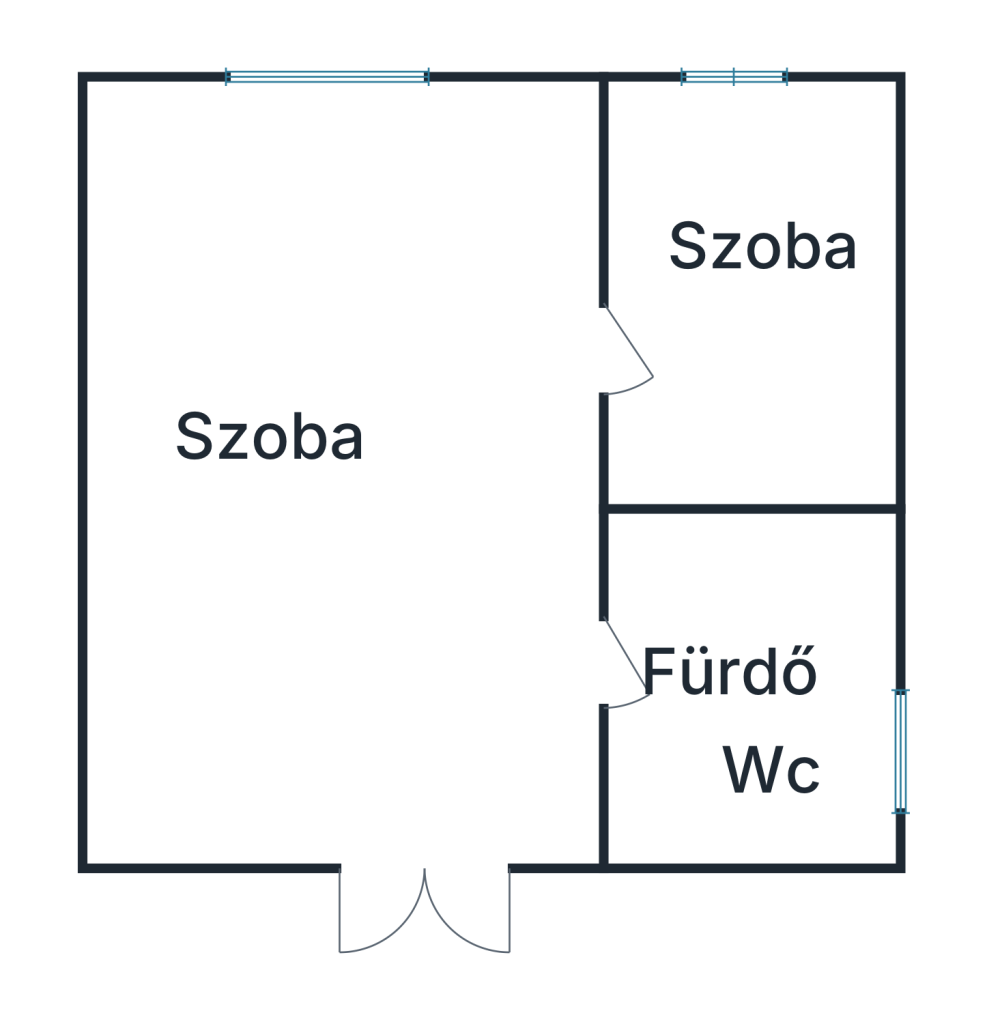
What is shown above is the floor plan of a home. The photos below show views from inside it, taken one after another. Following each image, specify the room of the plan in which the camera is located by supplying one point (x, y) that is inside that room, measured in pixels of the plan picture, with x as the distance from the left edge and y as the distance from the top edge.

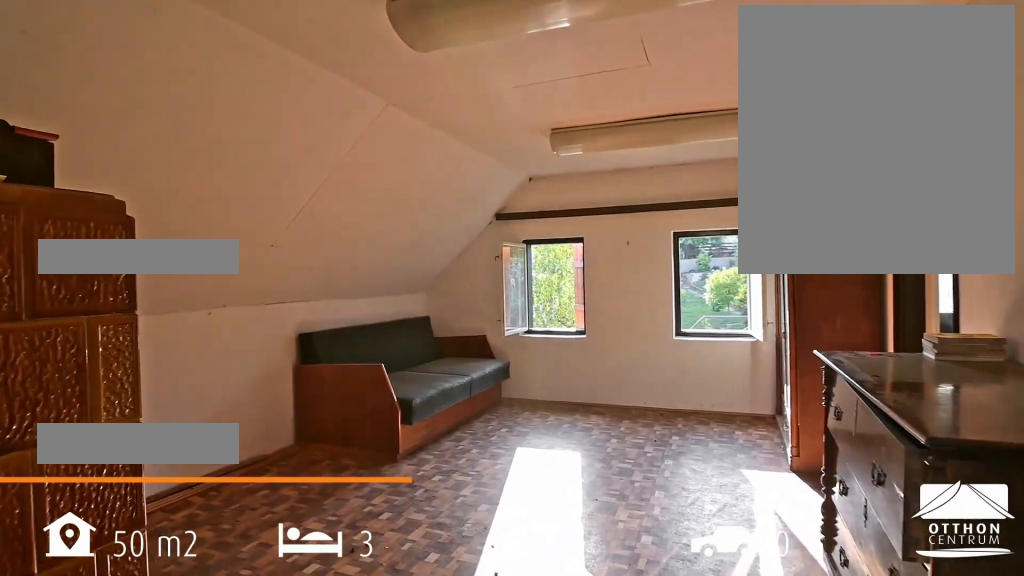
(347, 476)
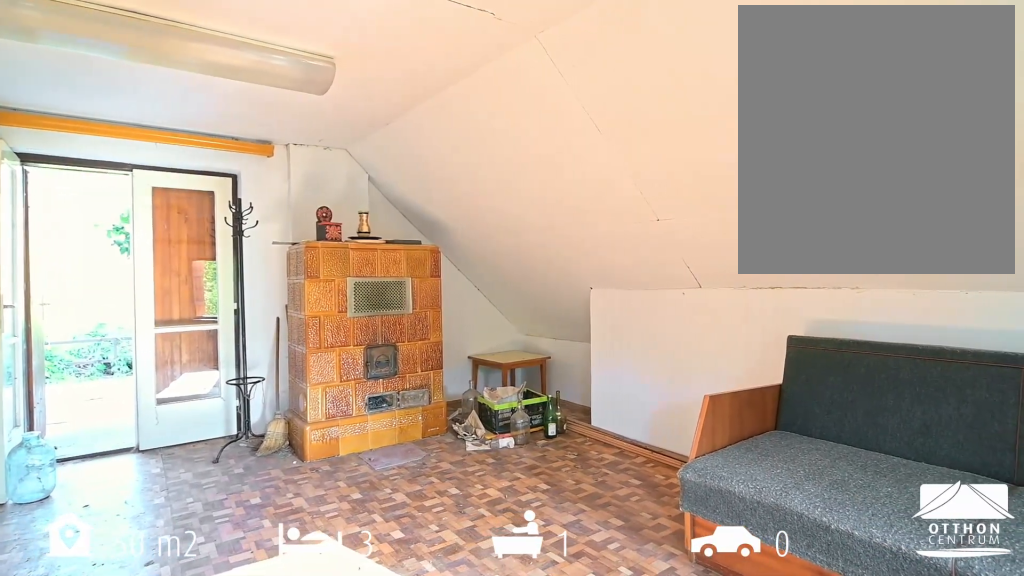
(347, 476)
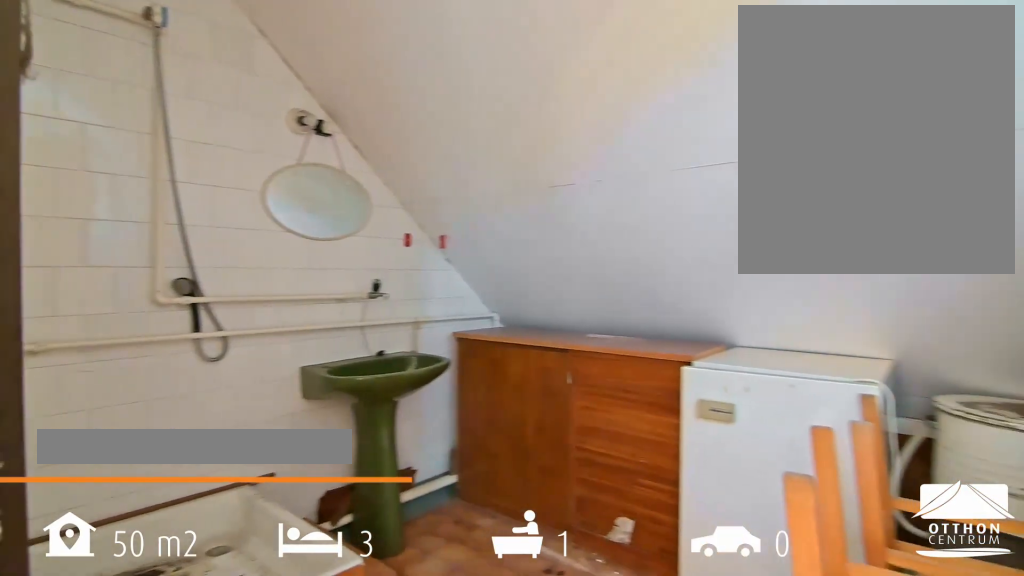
(751, 689)
